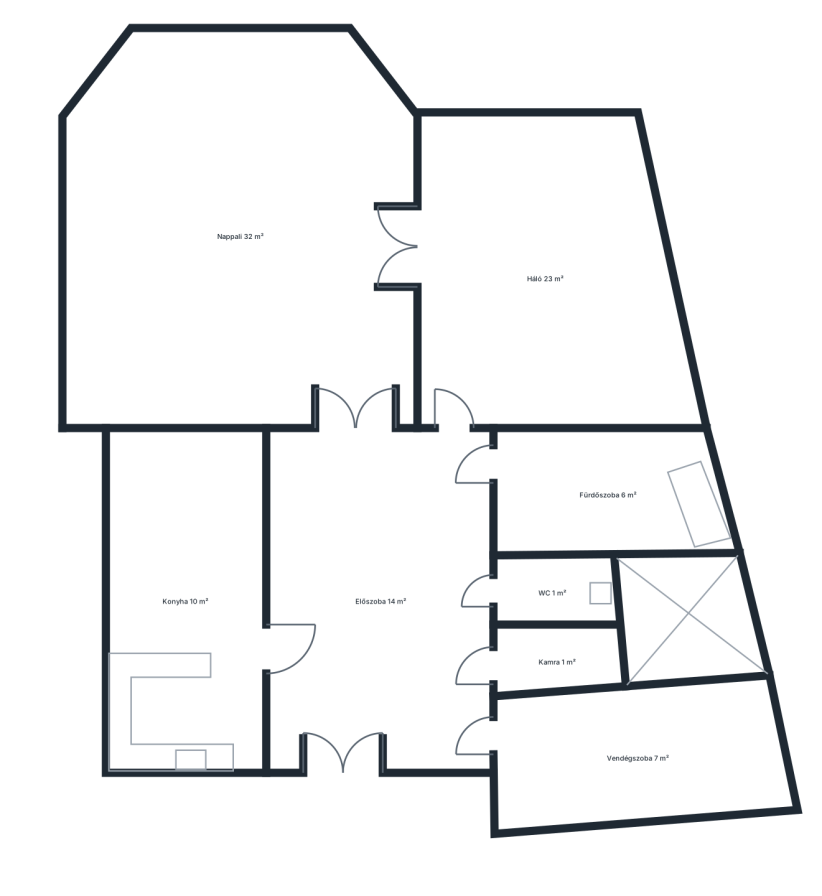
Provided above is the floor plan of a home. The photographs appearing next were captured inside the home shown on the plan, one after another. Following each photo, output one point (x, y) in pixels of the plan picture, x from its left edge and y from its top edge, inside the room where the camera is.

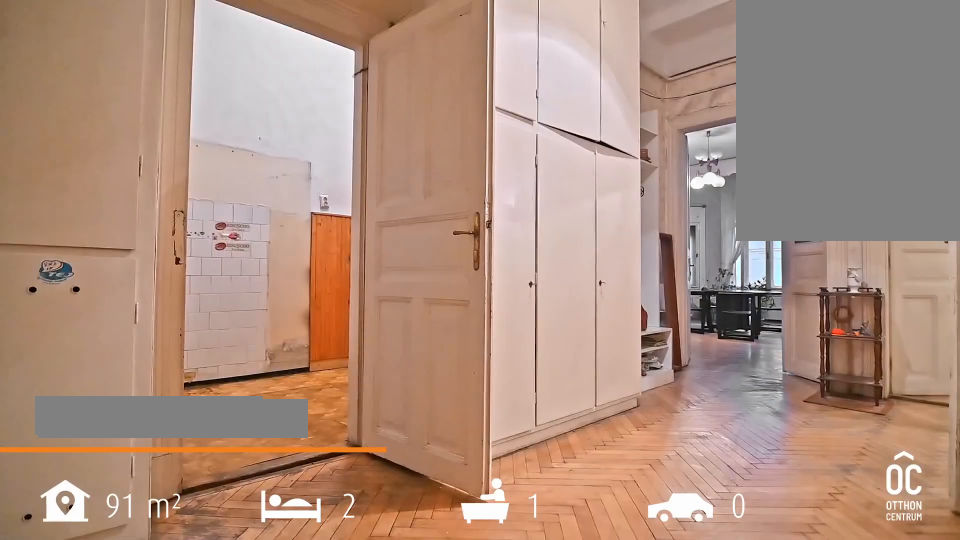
(379, 593)
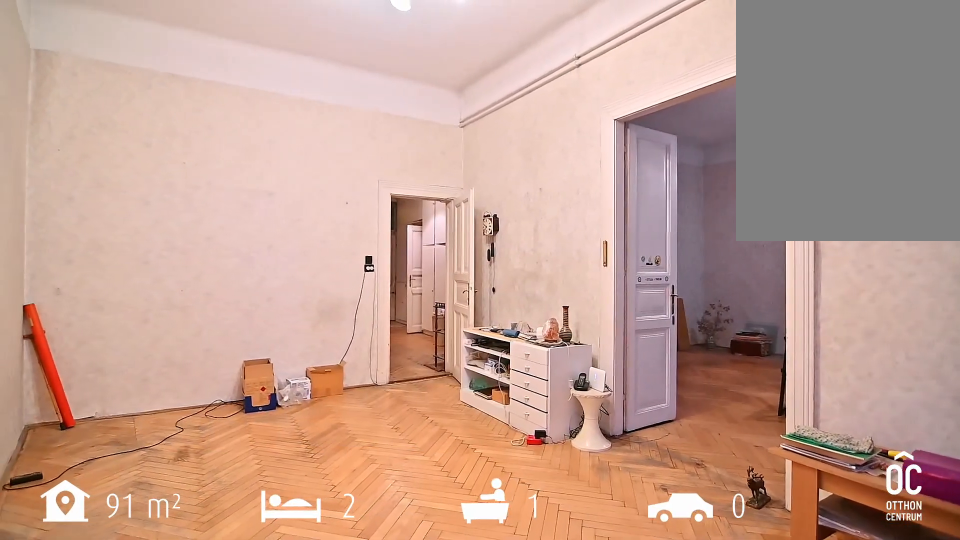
(538, 281)
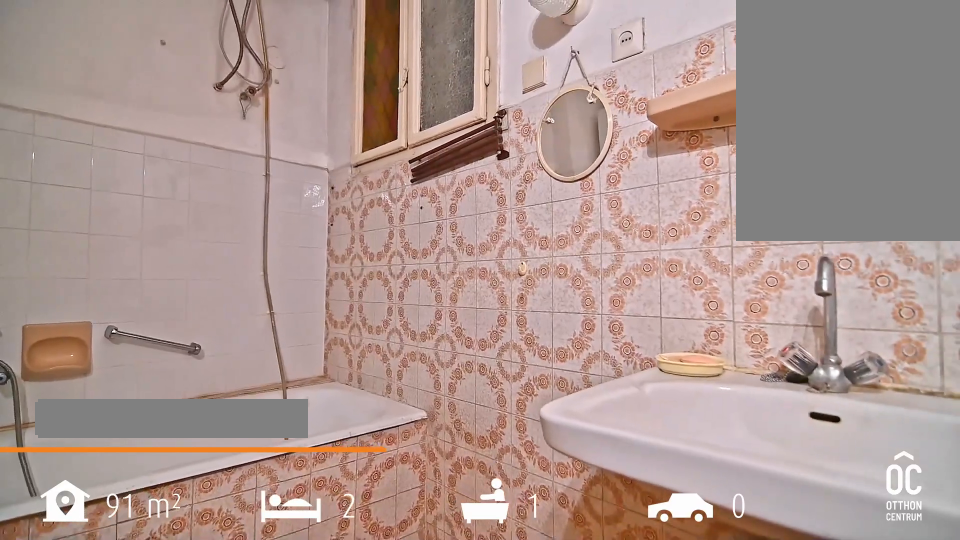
(602, 495)
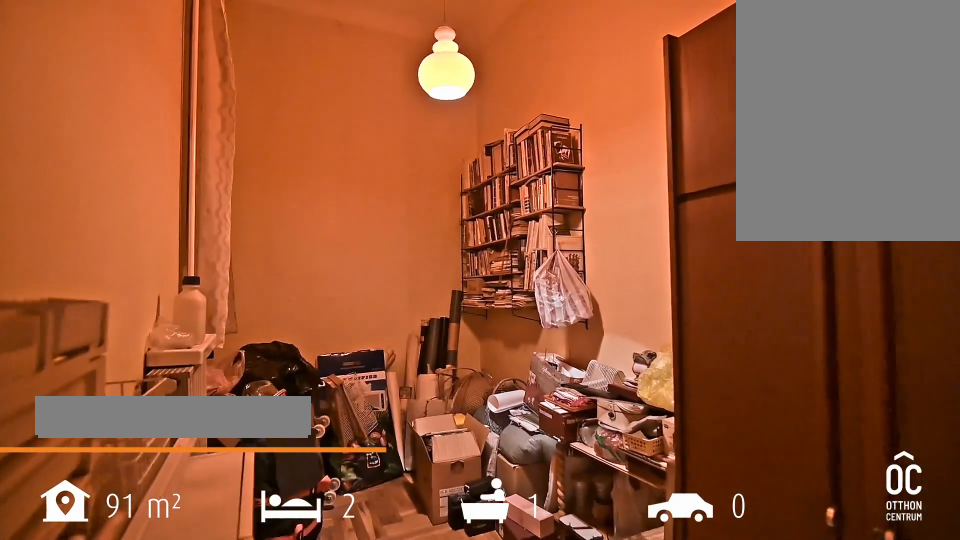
(640, 758)
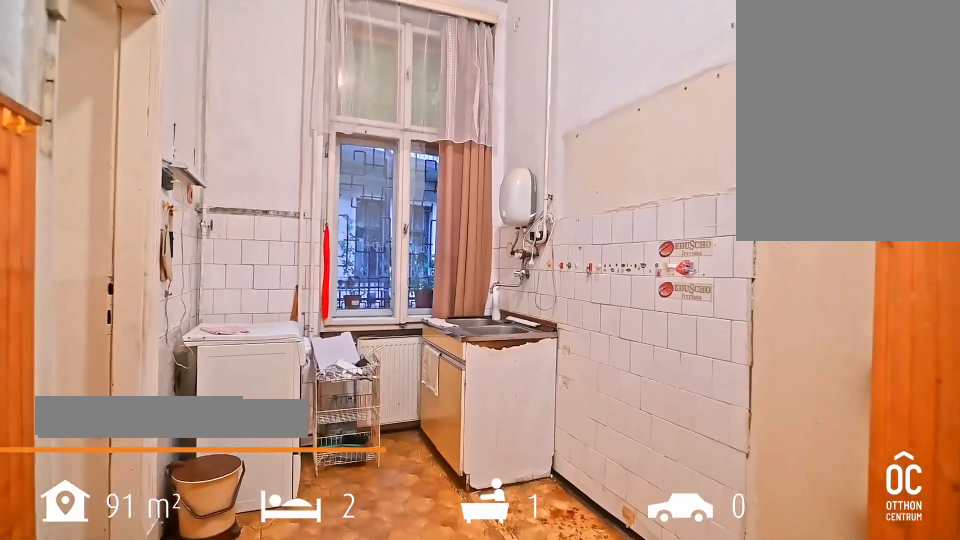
(181, 601)
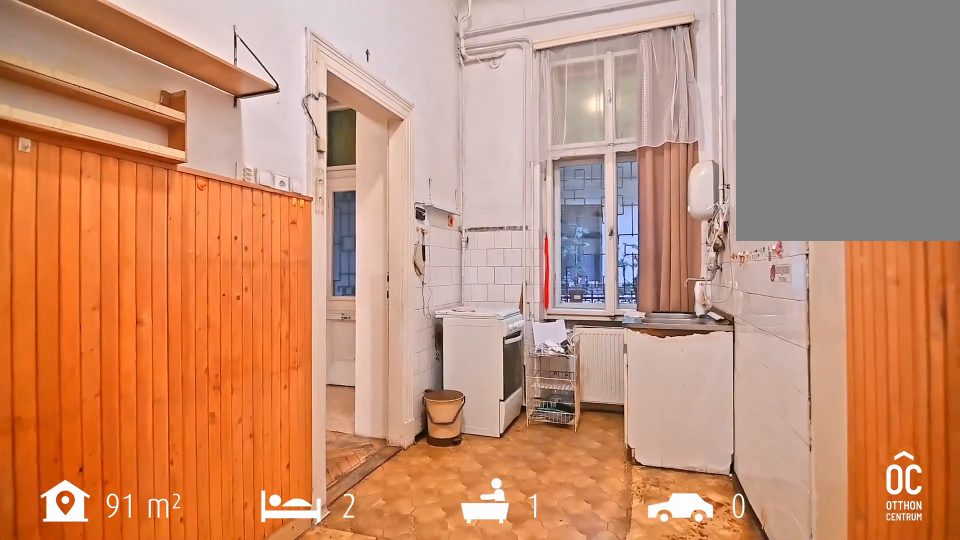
(181, 601)
